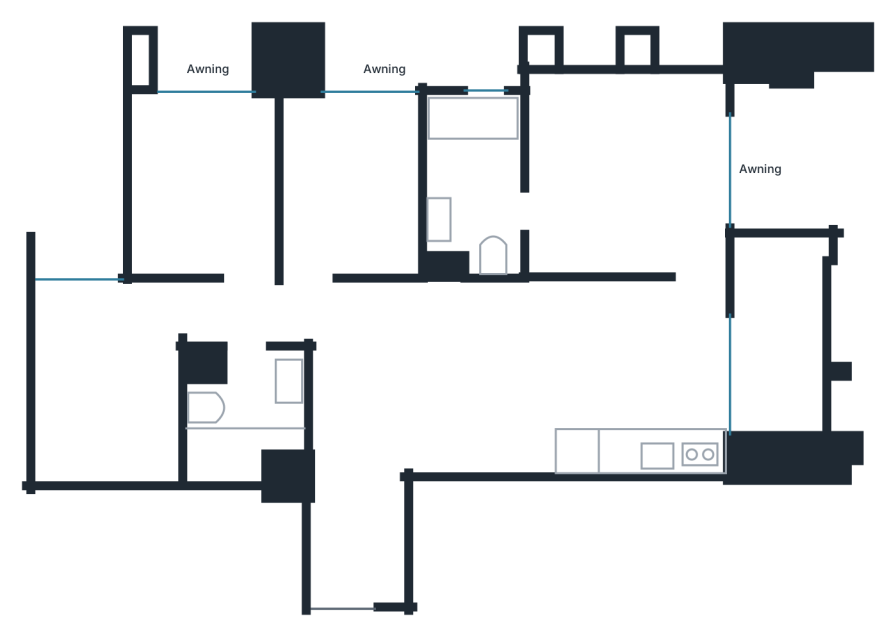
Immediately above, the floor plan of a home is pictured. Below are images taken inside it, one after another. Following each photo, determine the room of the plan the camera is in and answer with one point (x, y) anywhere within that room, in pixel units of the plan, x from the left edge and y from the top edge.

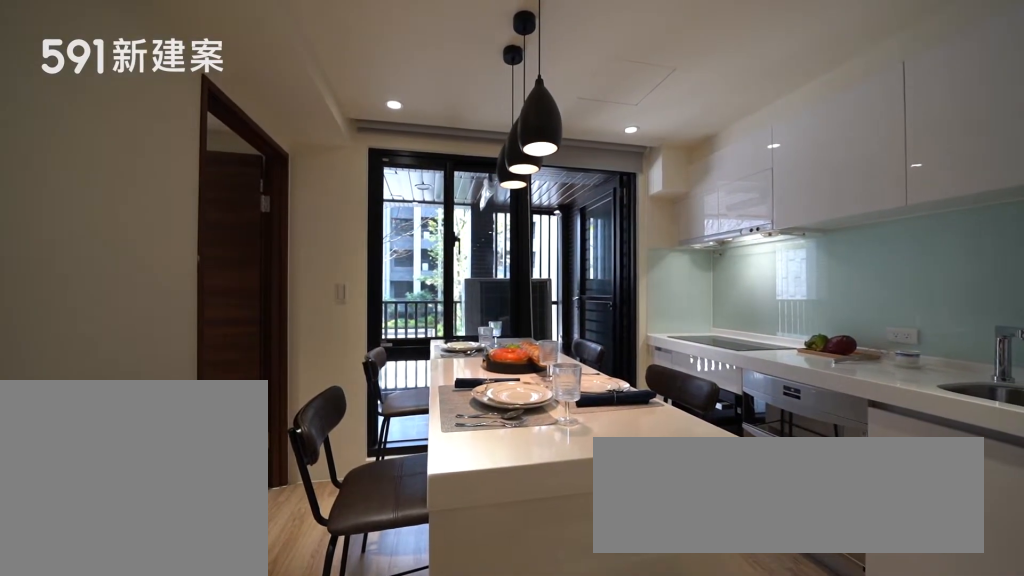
(636, 338)
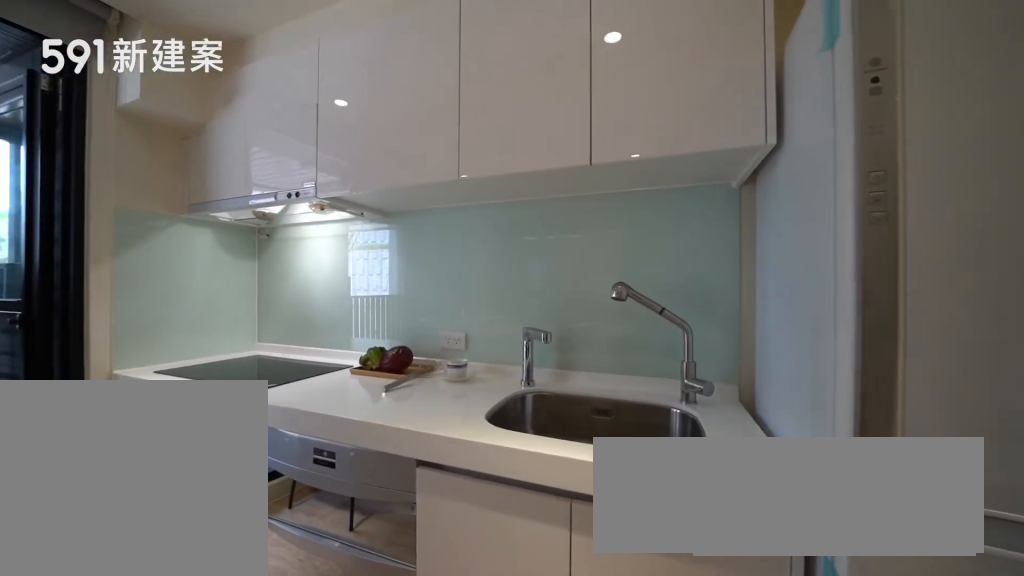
(647, 428)
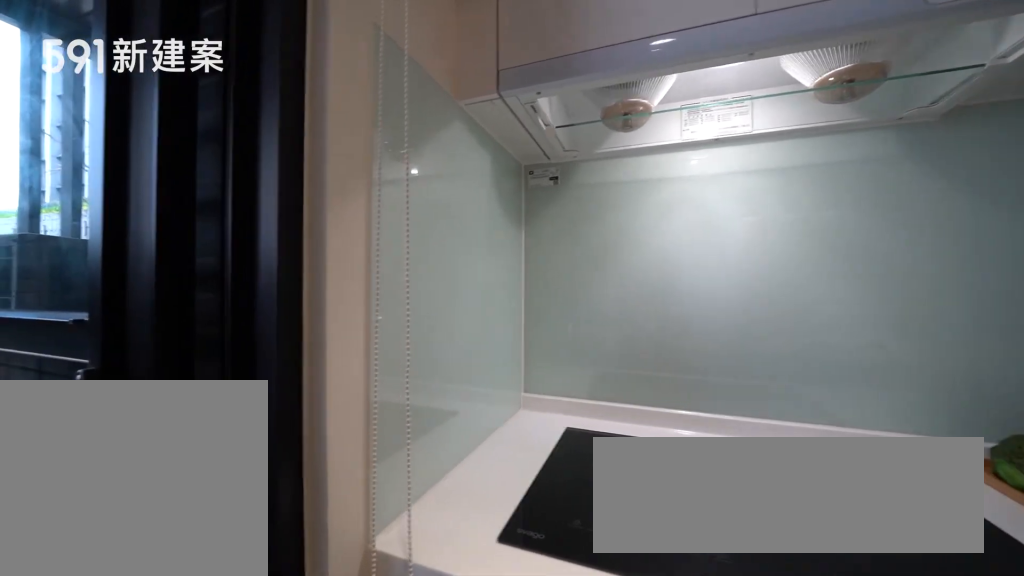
(647, 428)
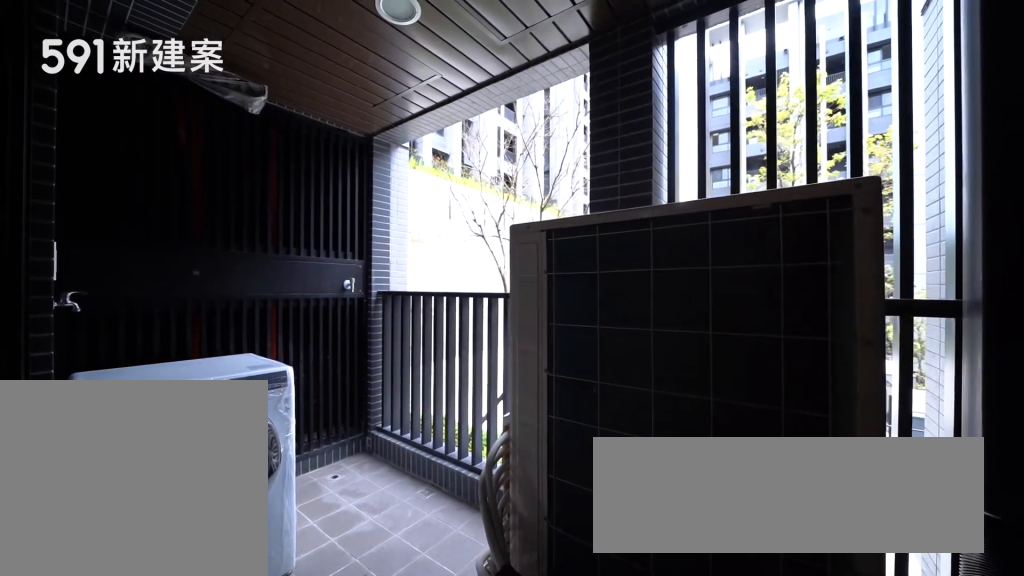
(780, 327)
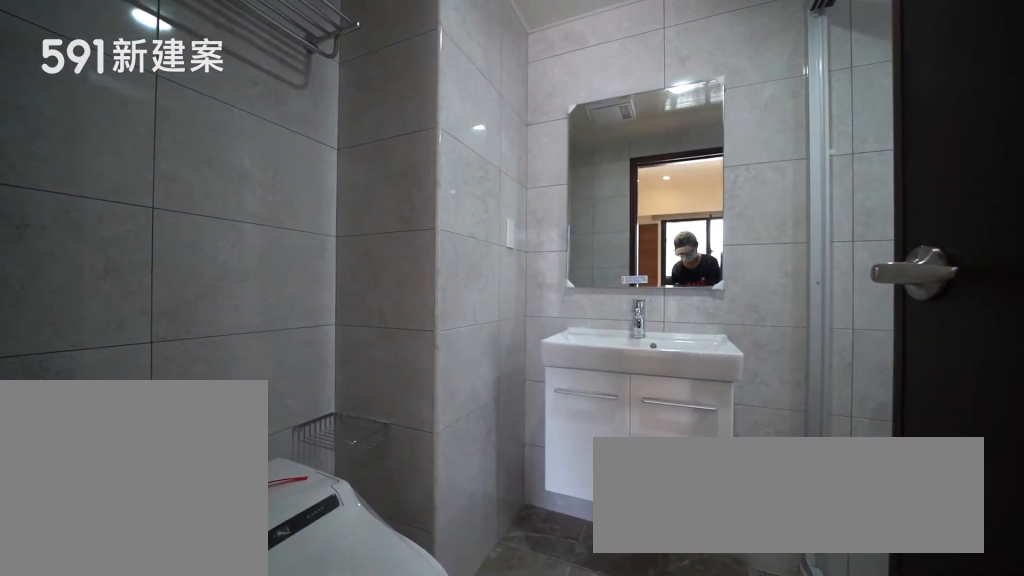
(473, 184)
